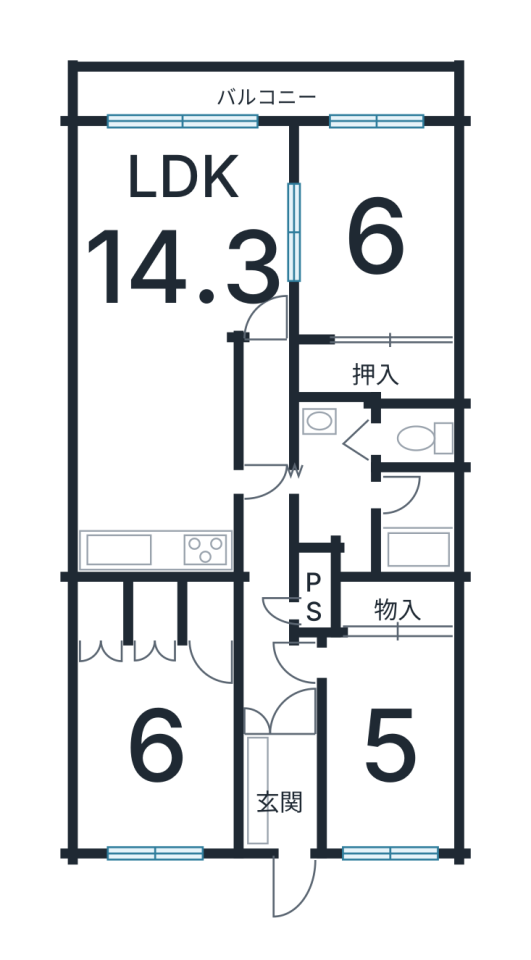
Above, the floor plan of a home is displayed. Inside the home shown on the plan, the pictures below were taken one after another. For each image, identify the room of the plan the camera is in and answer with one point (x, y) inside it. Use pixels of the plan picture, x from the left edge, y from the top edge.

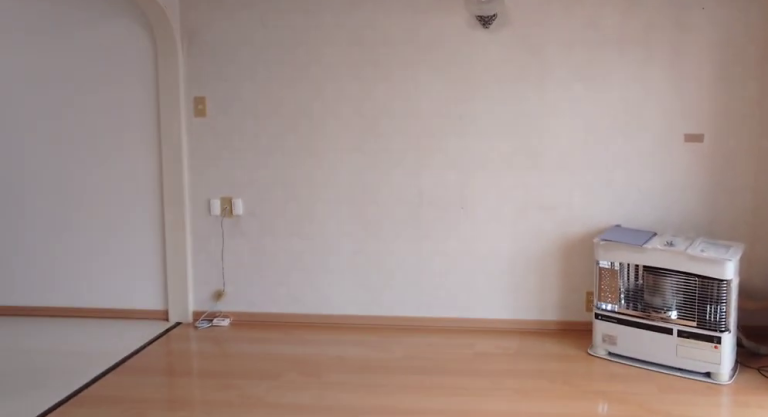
(188, 289)
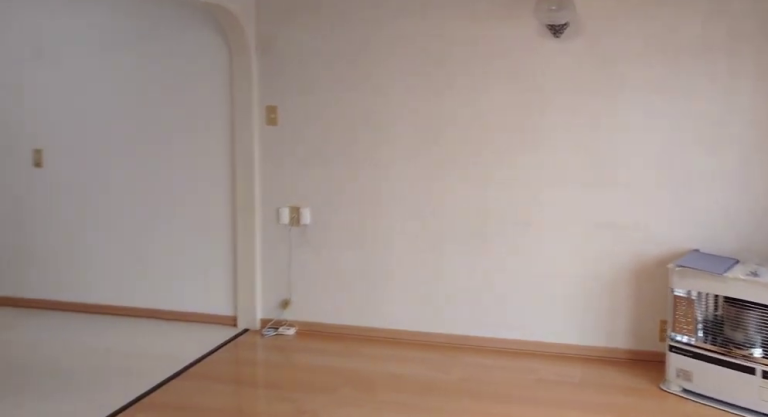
(188, 289)
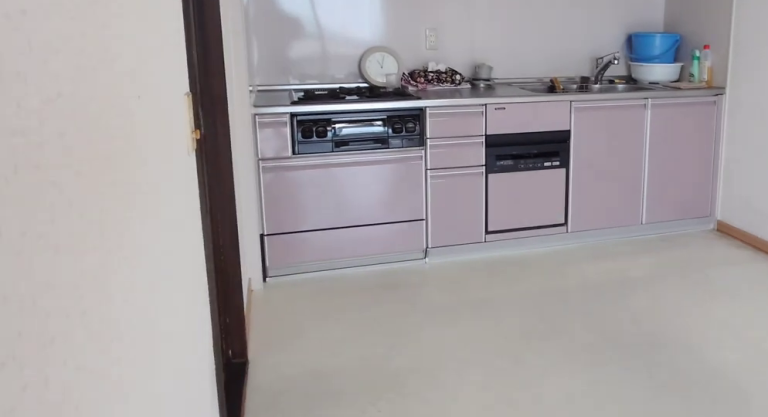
(152, 485)
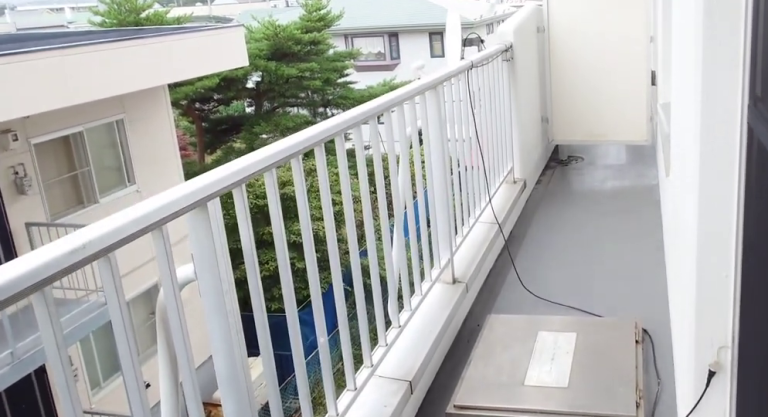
(265, 95)
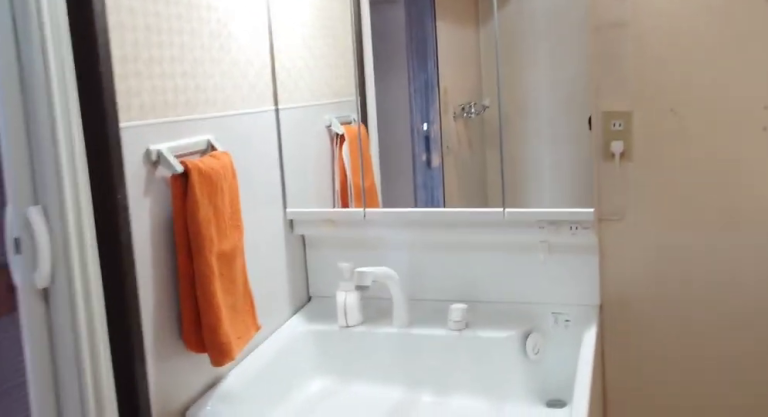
(318, 485)
